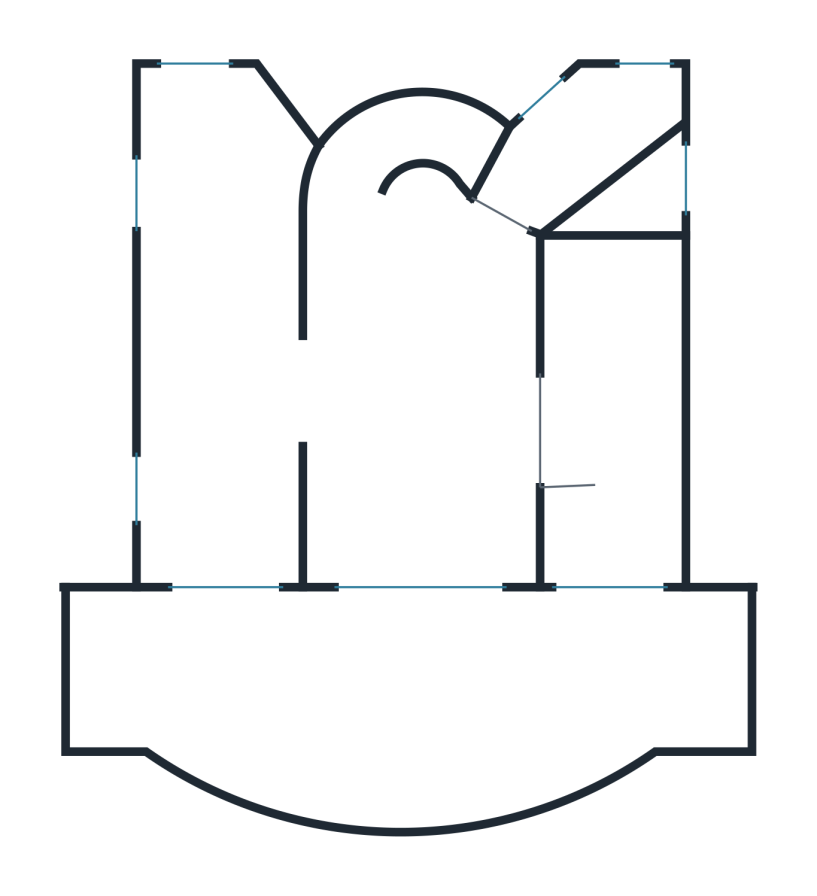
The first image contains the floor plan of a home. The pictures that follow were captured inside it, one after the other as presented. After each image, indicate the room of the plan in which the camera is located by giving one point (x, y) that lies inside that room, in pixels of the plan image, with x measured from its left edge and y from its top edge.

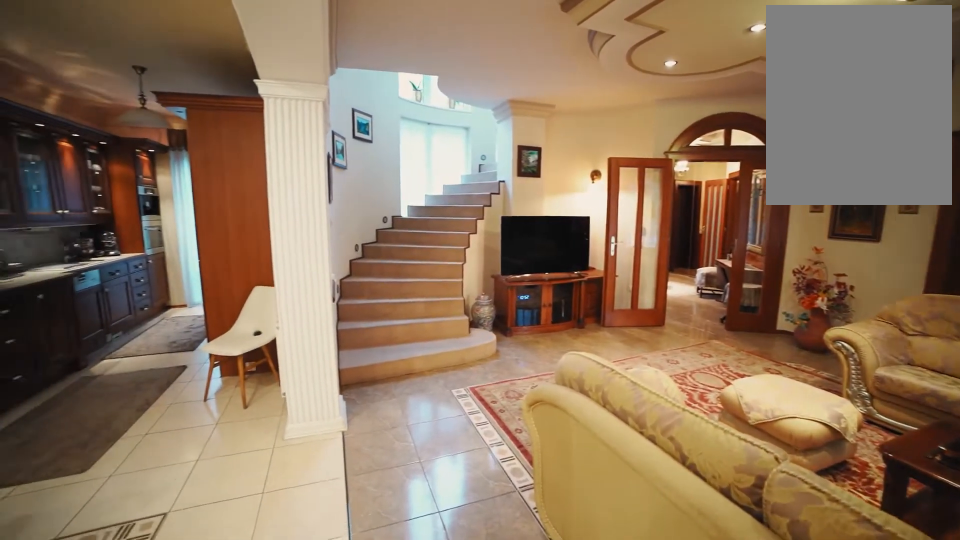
(320, 410)
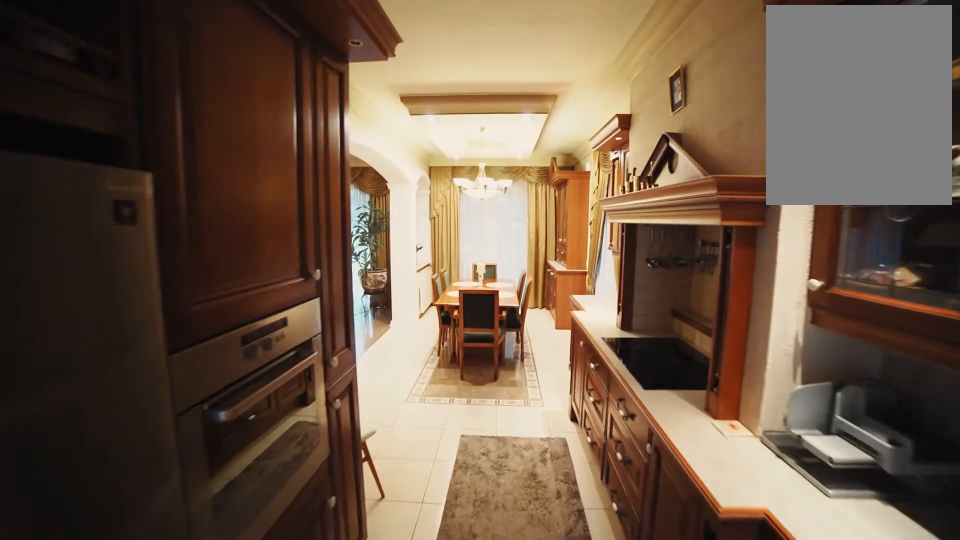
(210, 238)
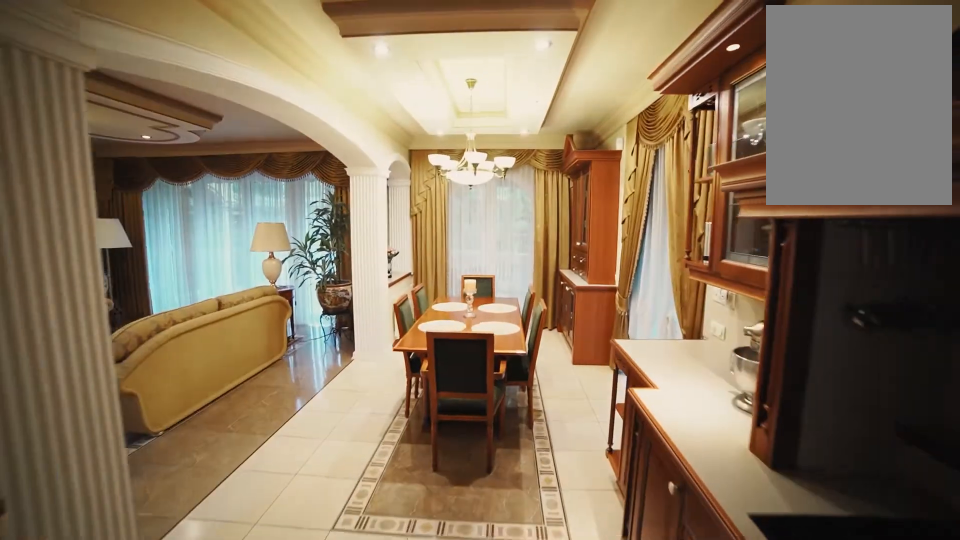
(212, 374)
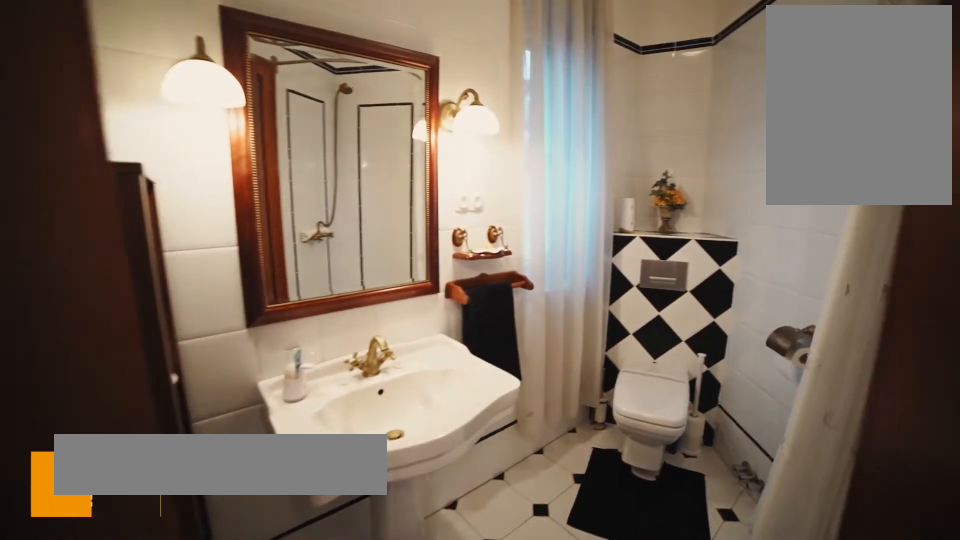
(613, 202)
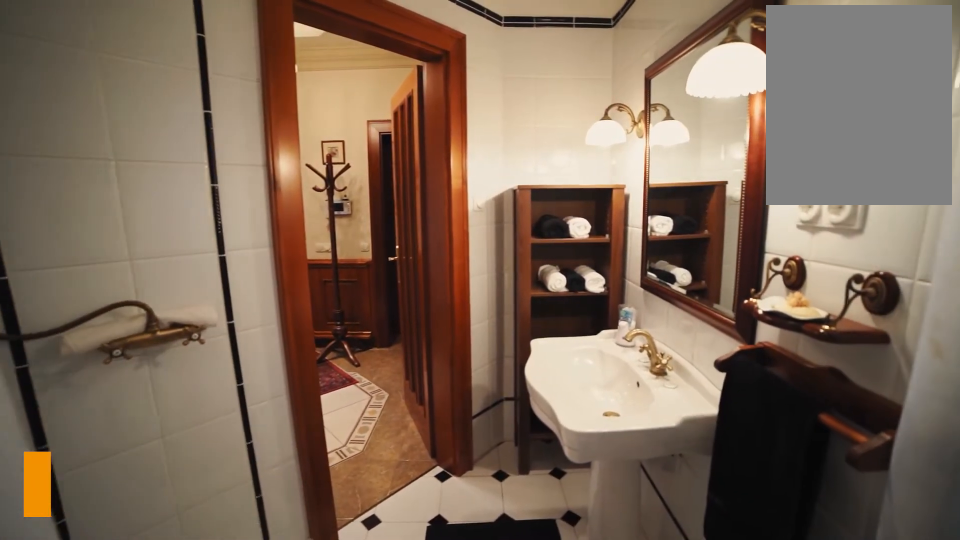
(653, 192)
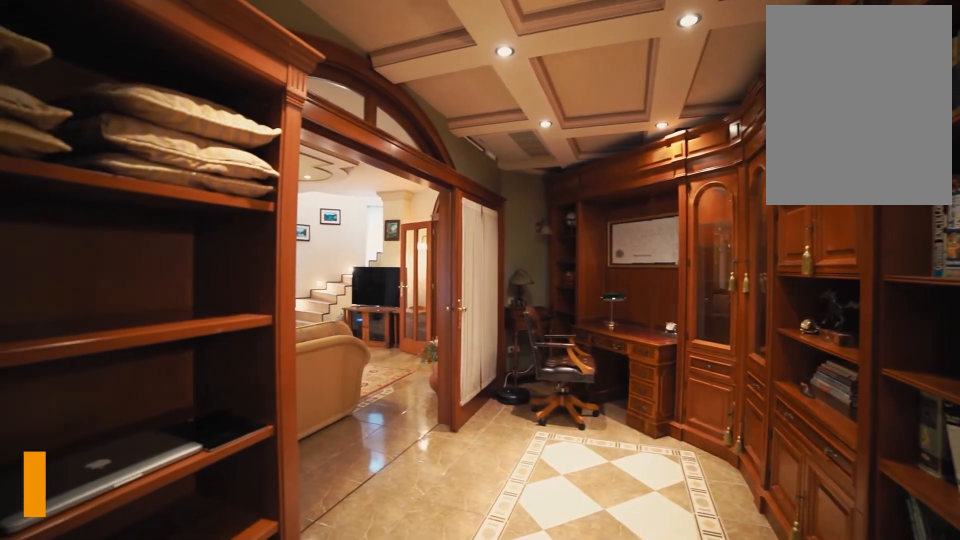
(616, 519)
